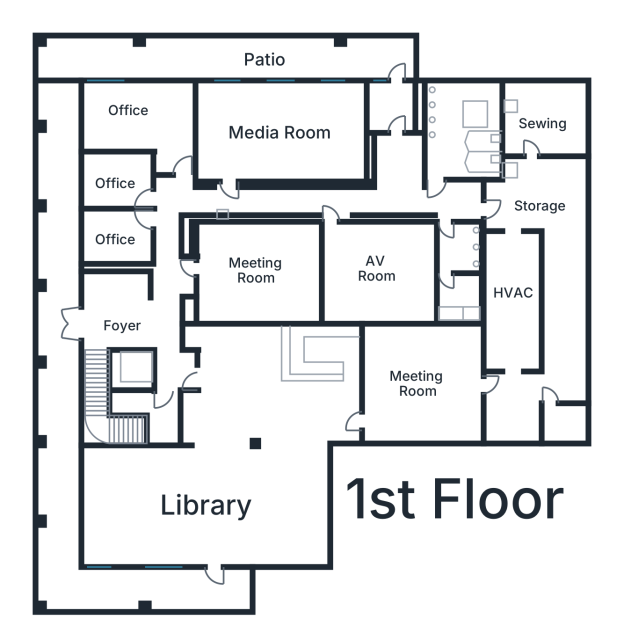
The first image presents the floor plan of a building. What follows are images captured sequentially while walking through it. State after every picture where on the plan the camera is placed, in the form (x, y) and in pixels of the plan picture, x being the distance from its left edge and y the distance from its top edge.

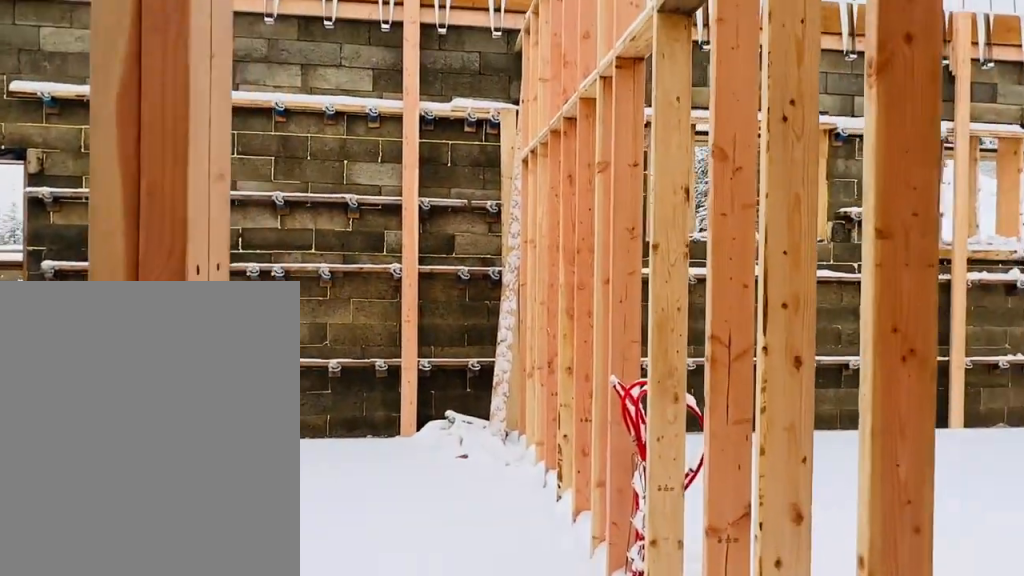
(180, 175)
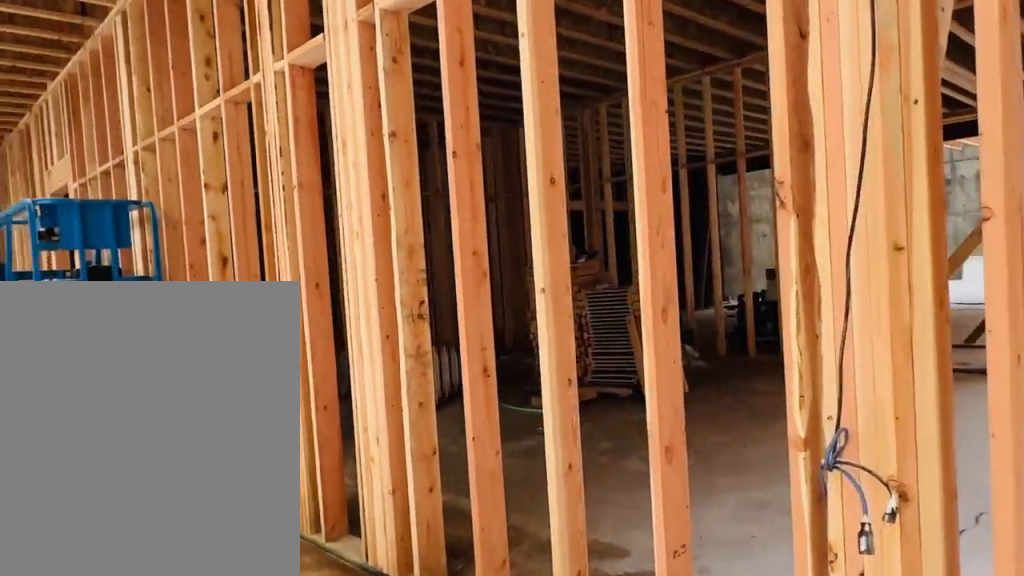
(180, 185)
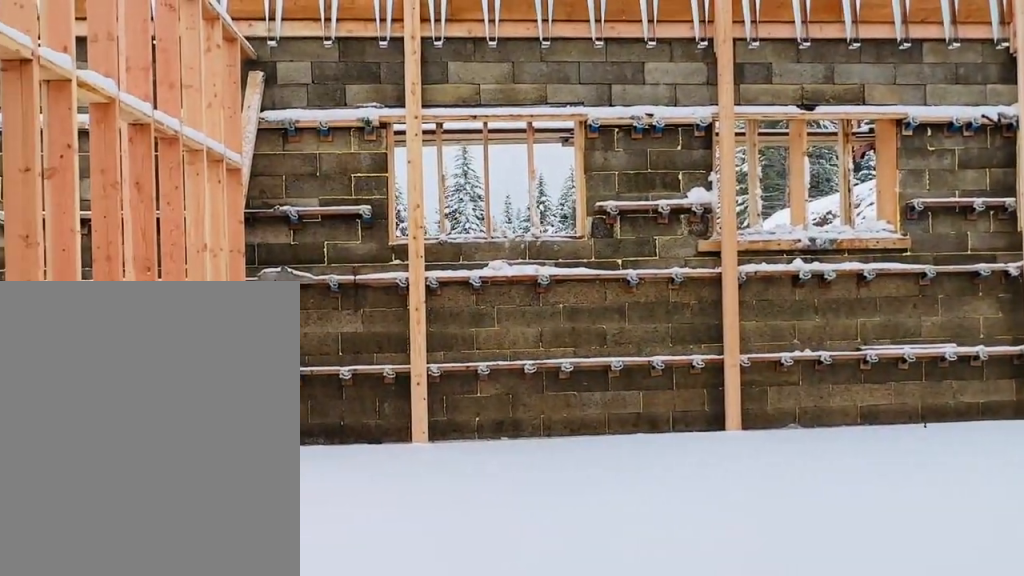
(224, 183)
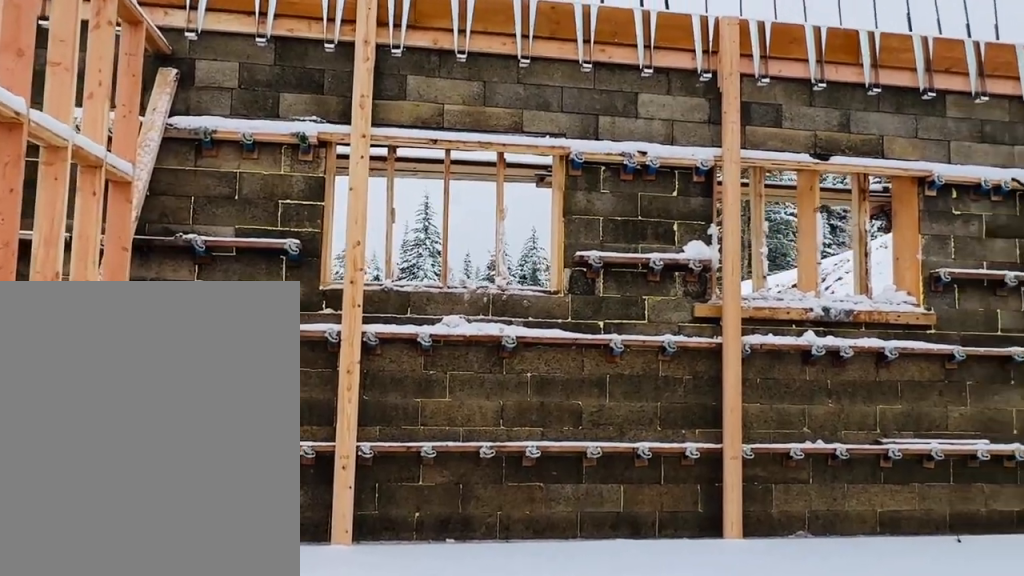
(227, 176)
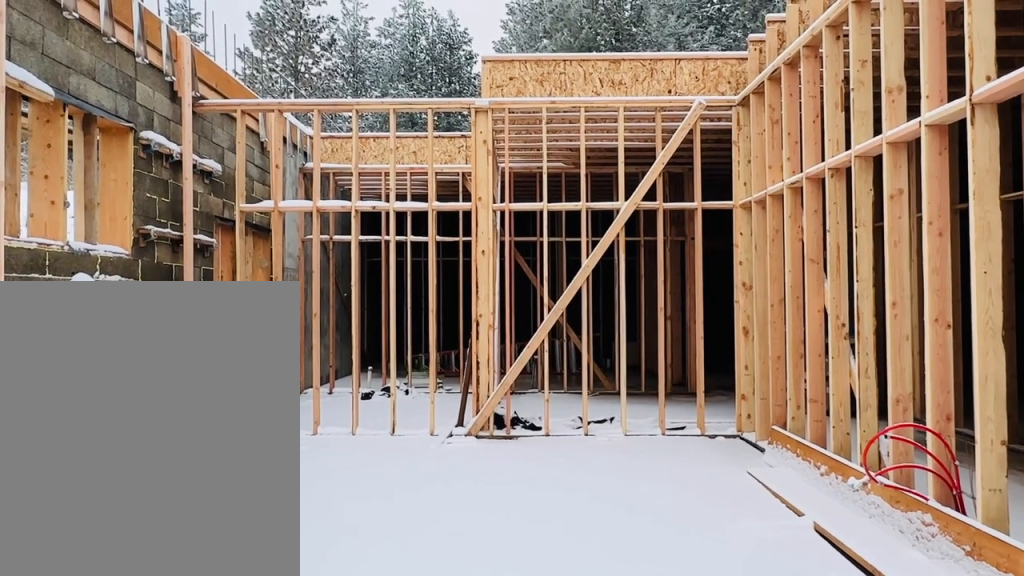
(243, 129)
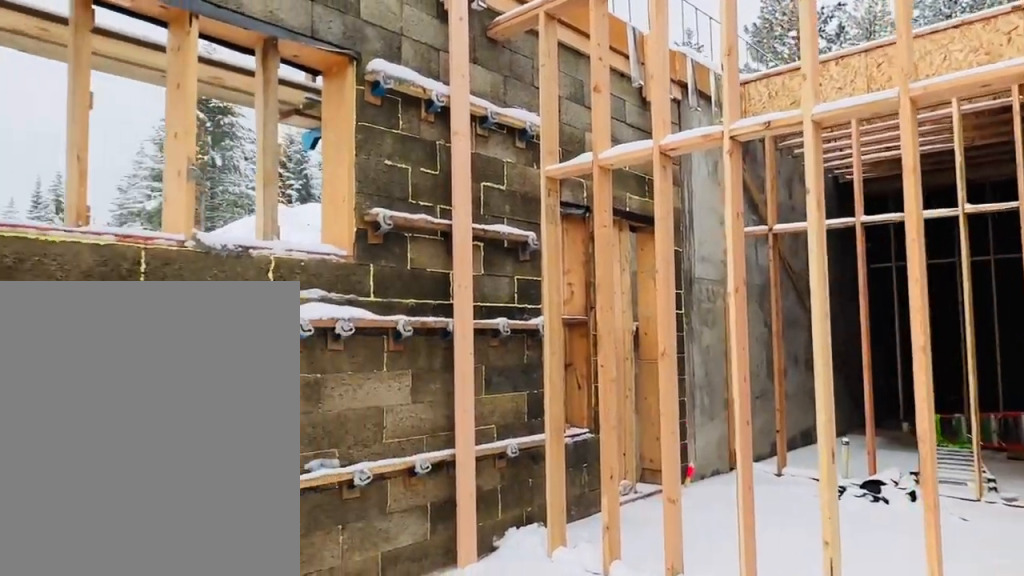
(347, 132)
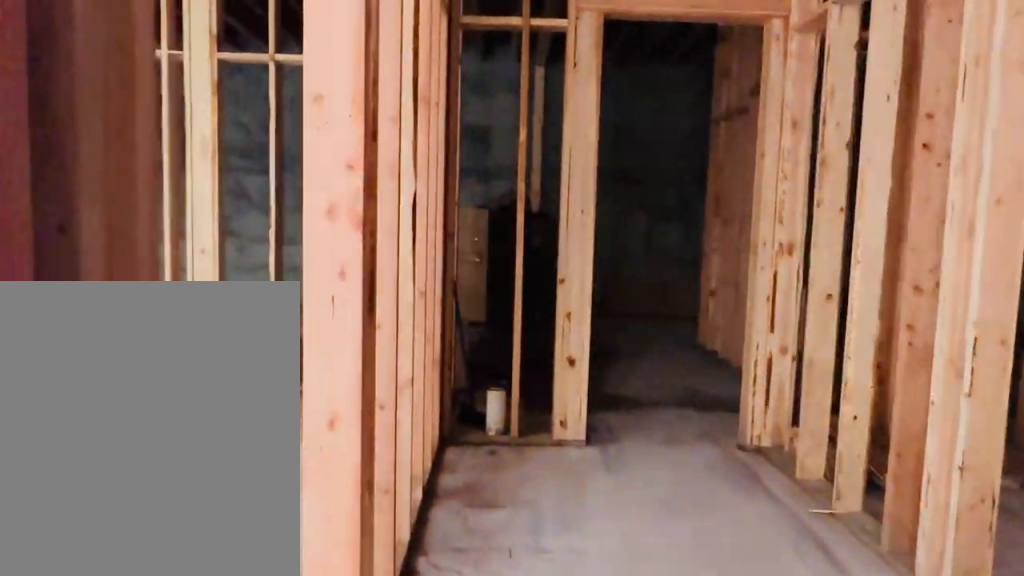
(423, 181)
